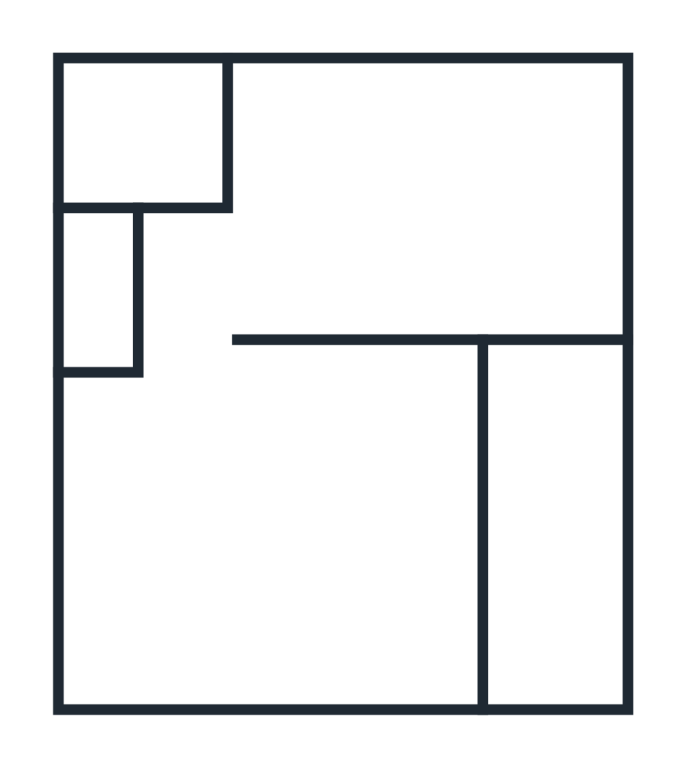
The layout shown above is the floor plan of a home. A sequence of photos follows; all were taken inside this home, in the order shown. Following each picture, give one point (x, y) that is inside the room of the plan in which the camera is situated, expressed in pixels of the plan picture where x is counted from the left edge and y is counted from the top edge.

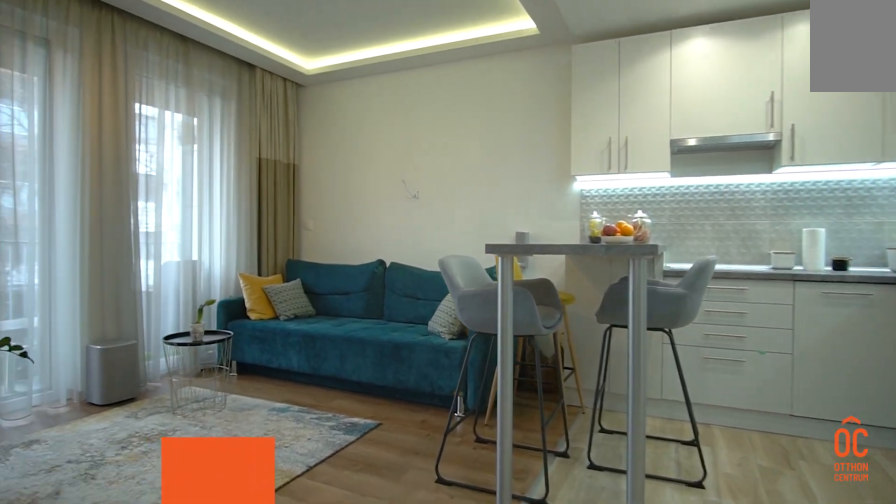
(256, 562)
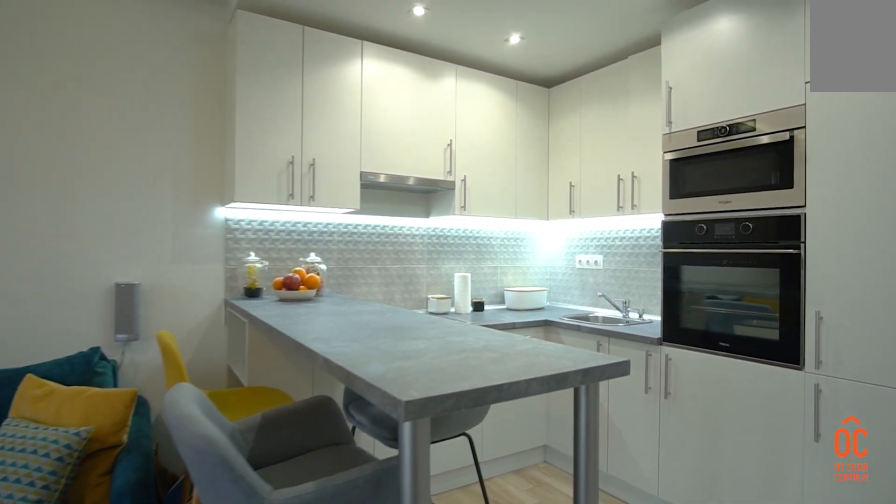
(256, 562)
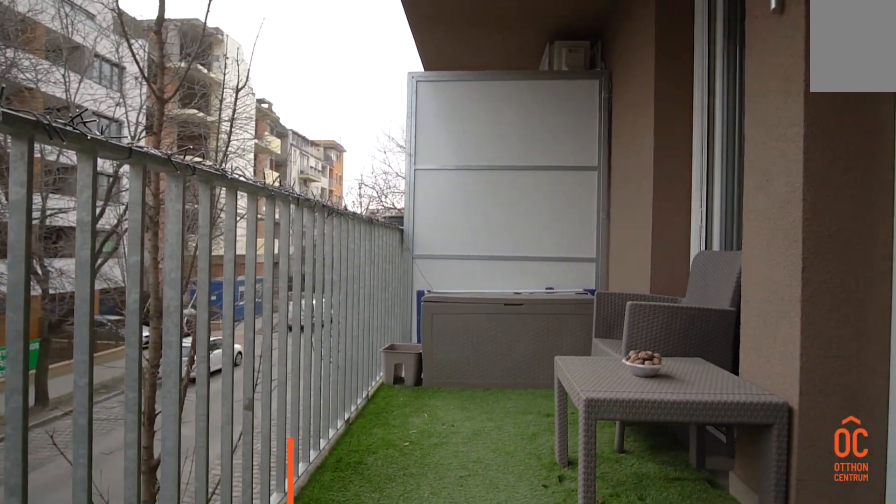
(560, 517)
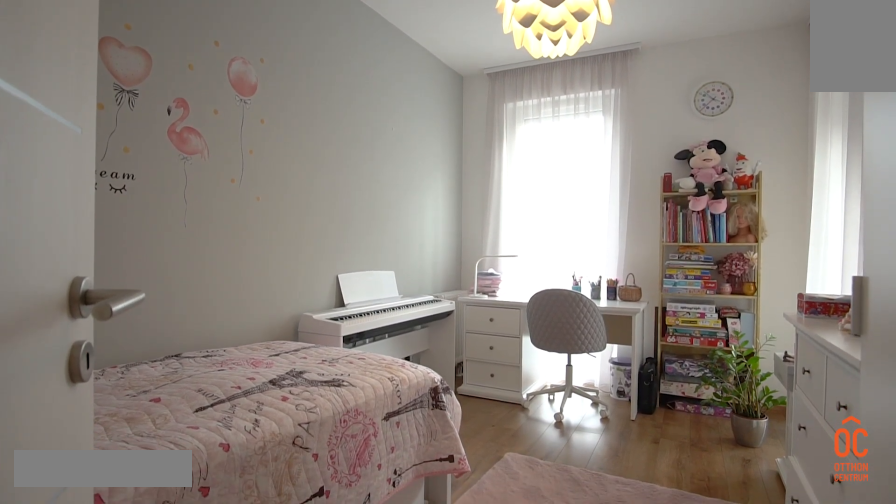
(440, 202)
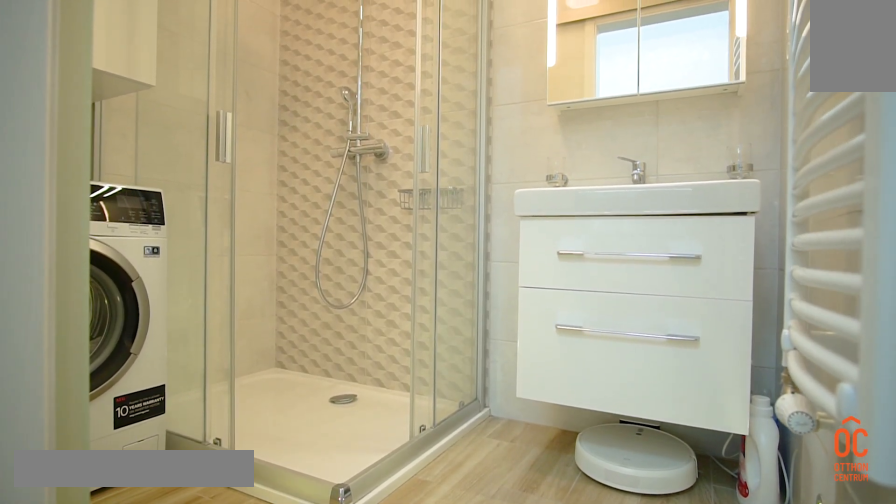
(132, 140)
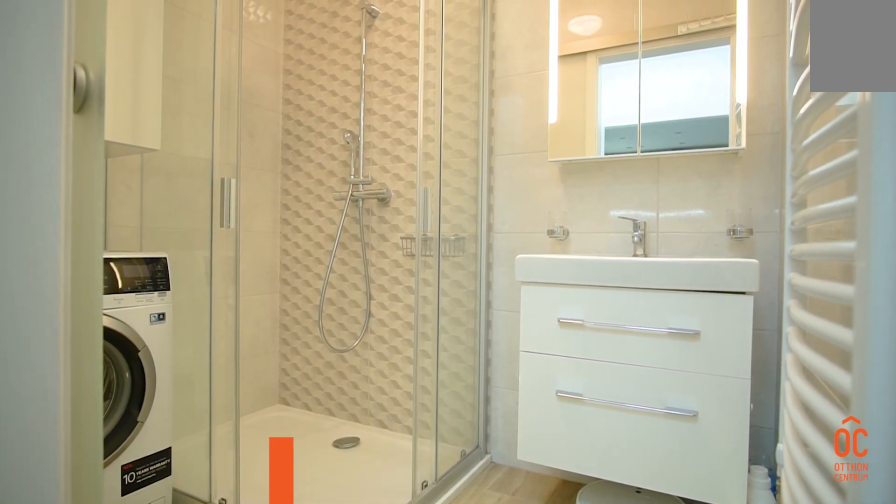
(134, 140)
